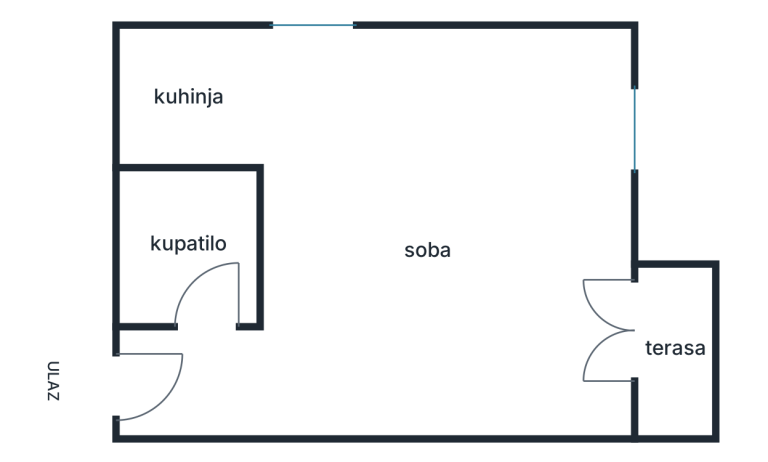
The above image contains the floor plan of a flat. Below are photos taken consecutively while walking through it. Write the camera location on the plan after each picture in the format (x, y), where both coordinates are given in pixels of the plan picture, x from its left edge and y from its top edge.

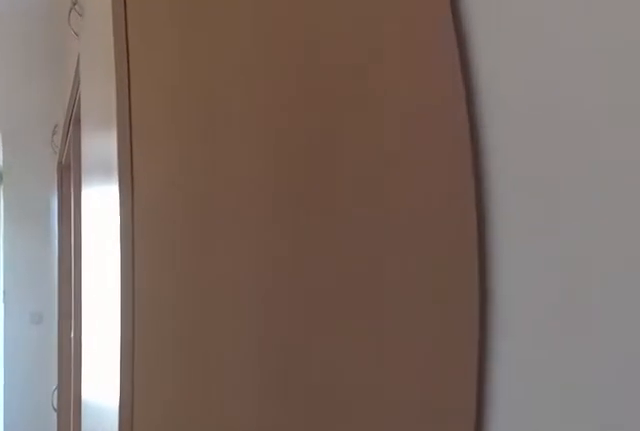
(236, 381)
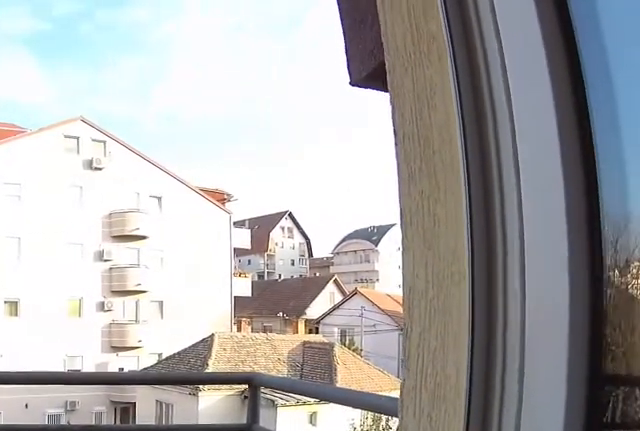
(574, 355)
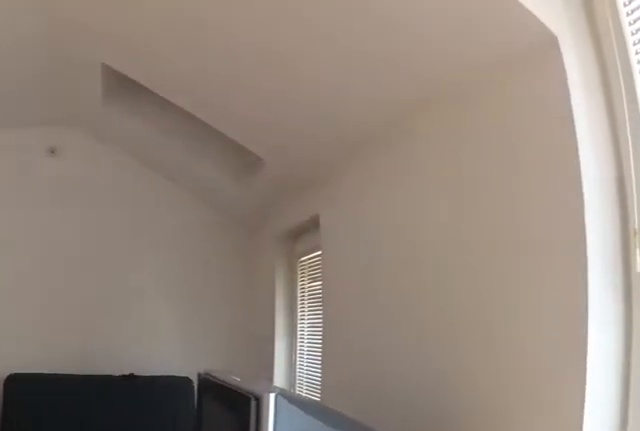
(580, 375)
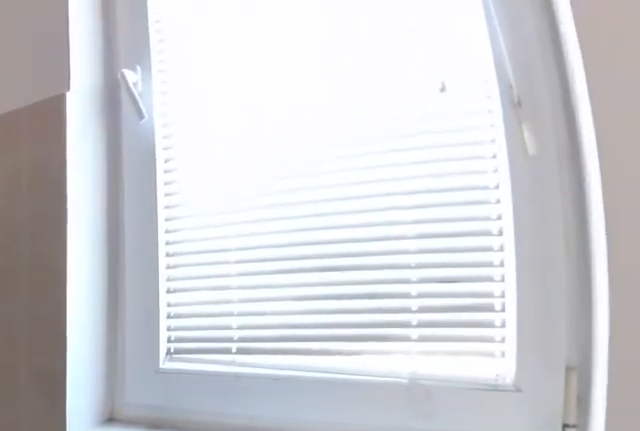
(277, 100)
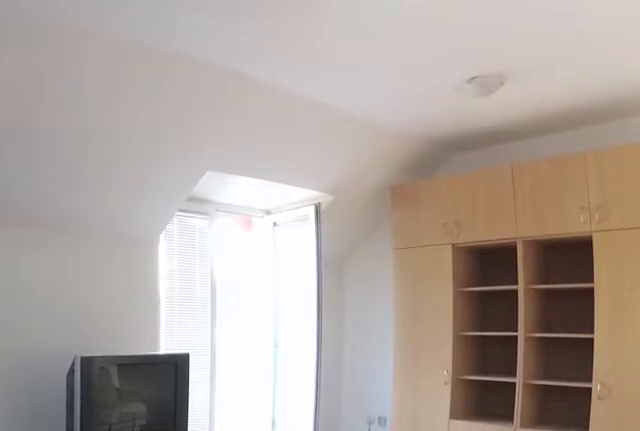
(283, 73)
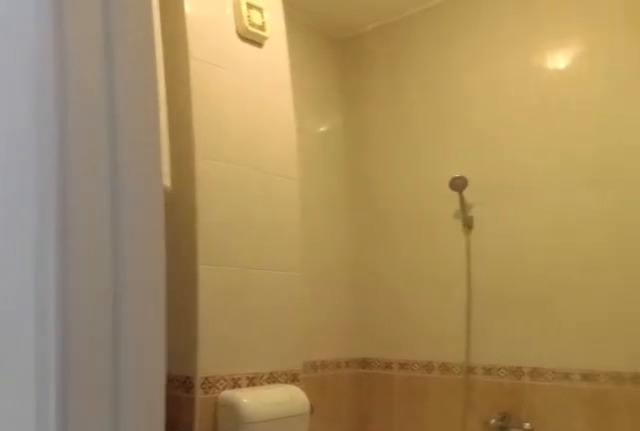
(247, 365)
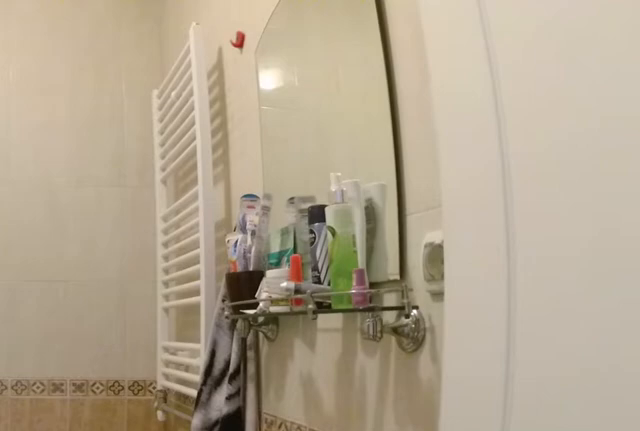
(237, 344)
